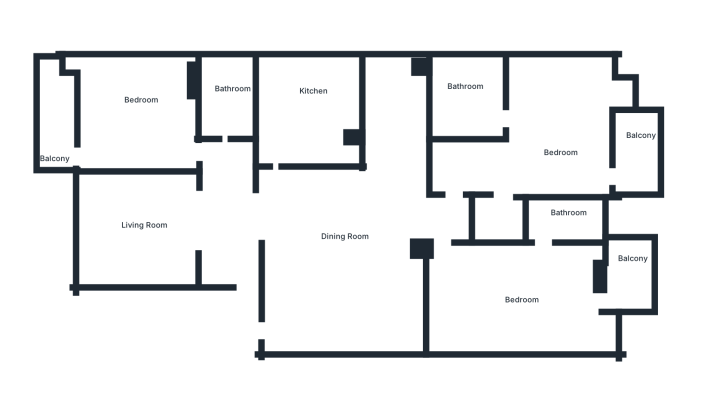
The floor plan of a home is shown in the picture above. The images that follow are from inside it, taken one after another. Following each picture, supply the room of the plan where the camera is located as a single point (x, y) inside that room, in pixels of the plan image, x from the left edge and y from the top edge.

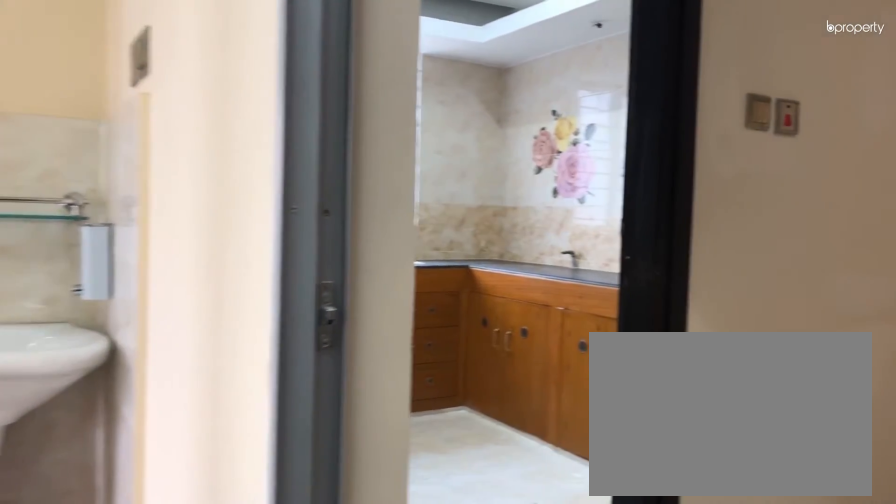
(263, 221)
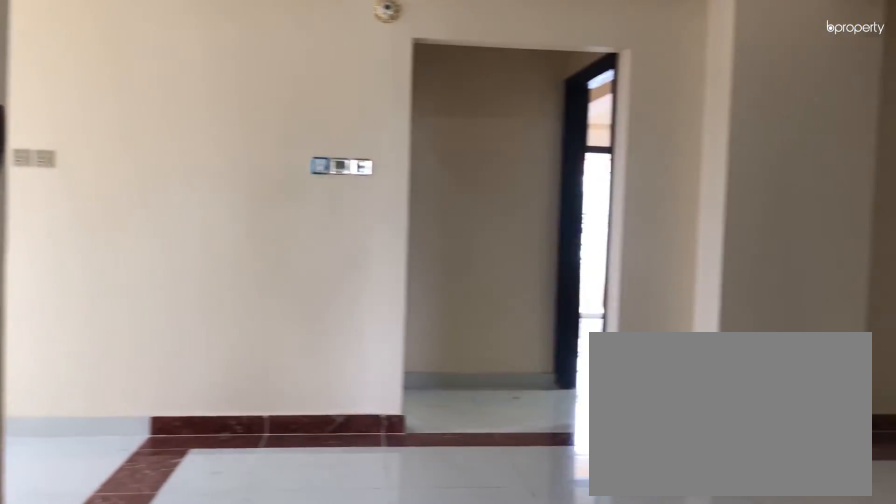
(345, 241)
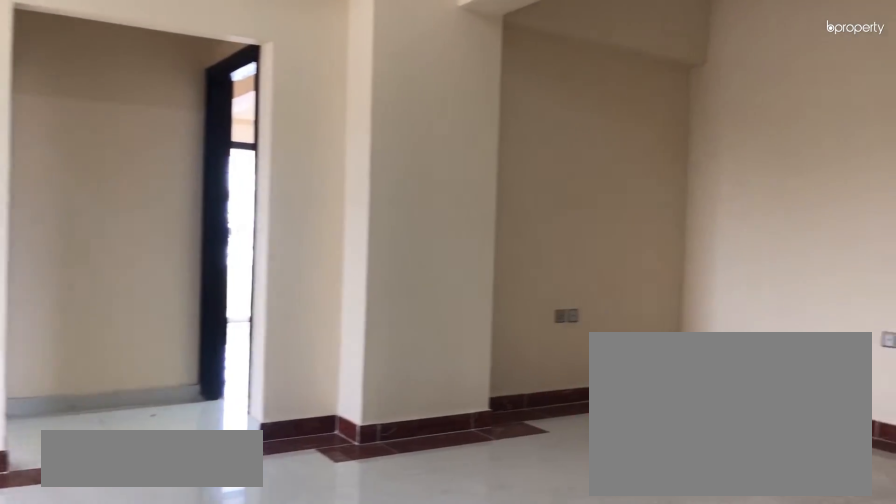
(345, 241)
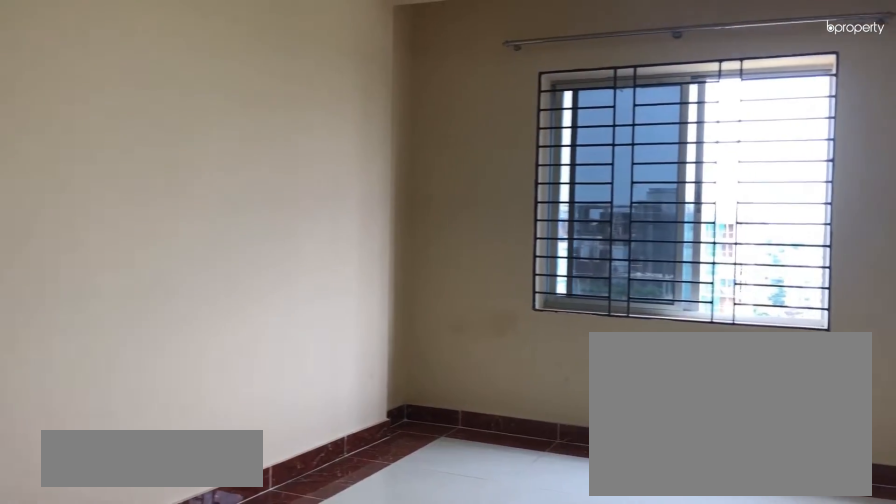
(152, 230)
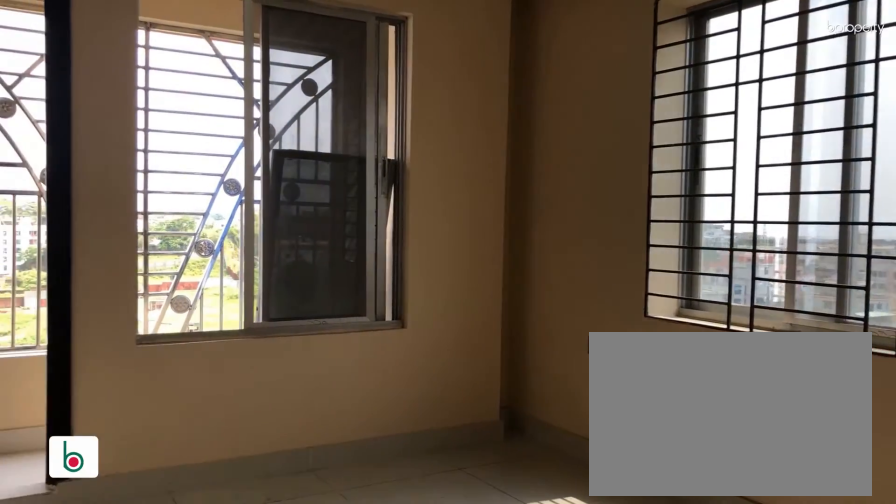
(153, 123)
